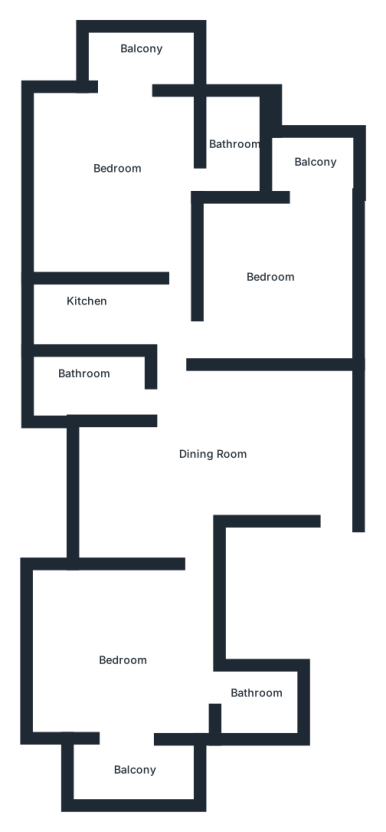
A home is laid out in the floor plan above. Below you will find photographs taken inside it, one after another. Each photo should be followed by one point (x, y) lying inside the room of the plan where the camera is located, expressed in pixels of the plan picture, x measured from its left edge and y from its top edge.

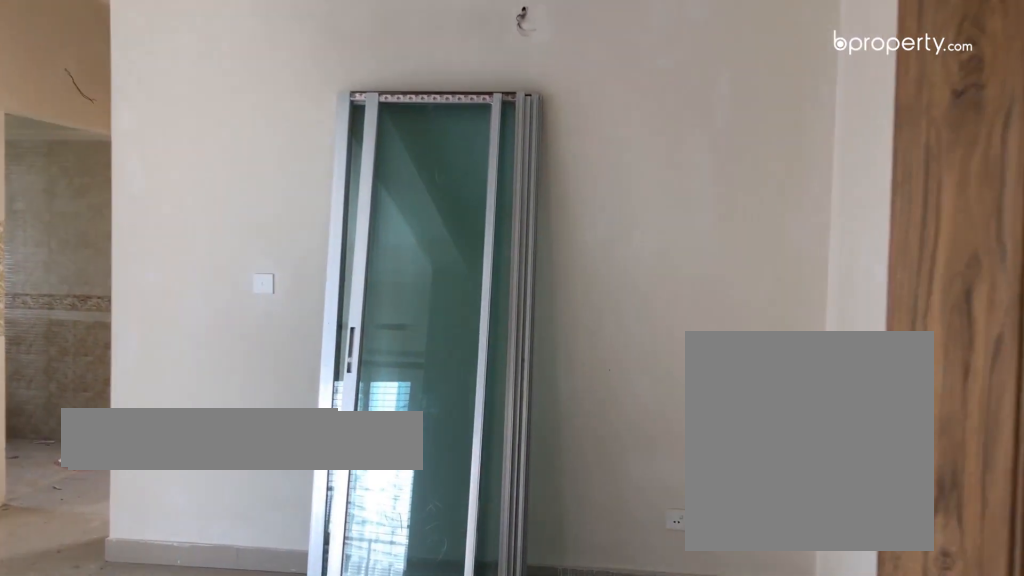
(215, 467)
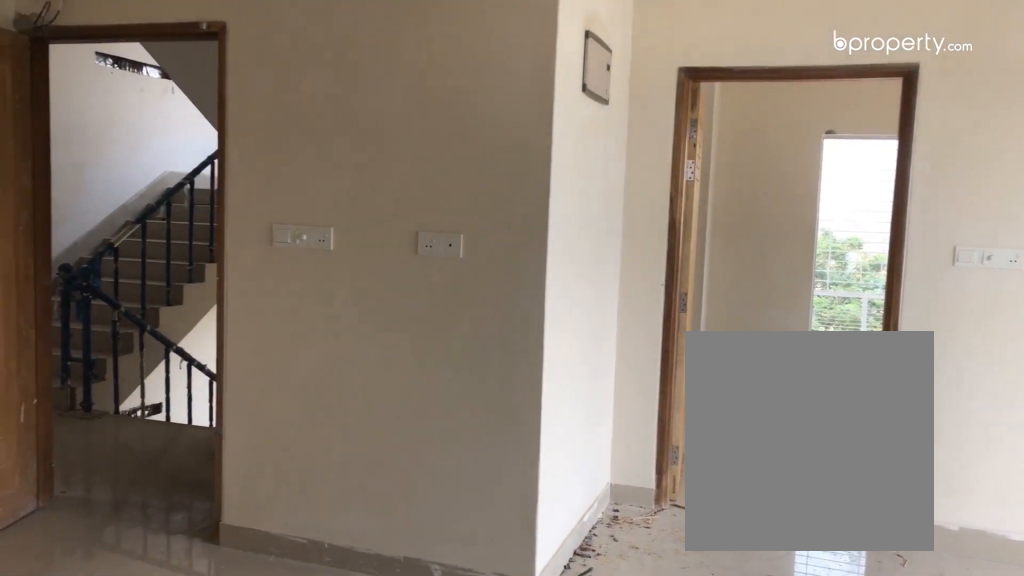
(215, 467)
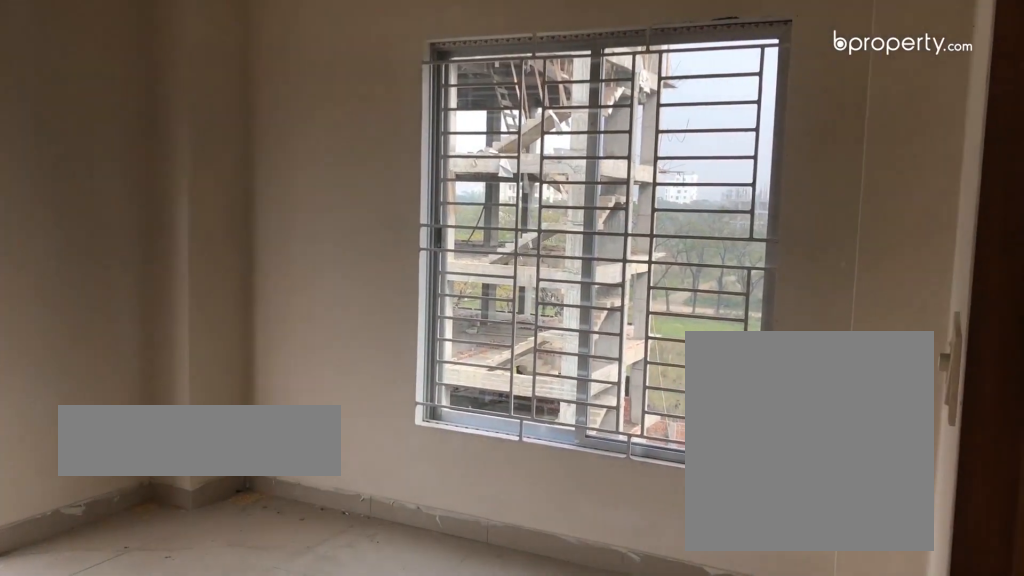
(139, 705)
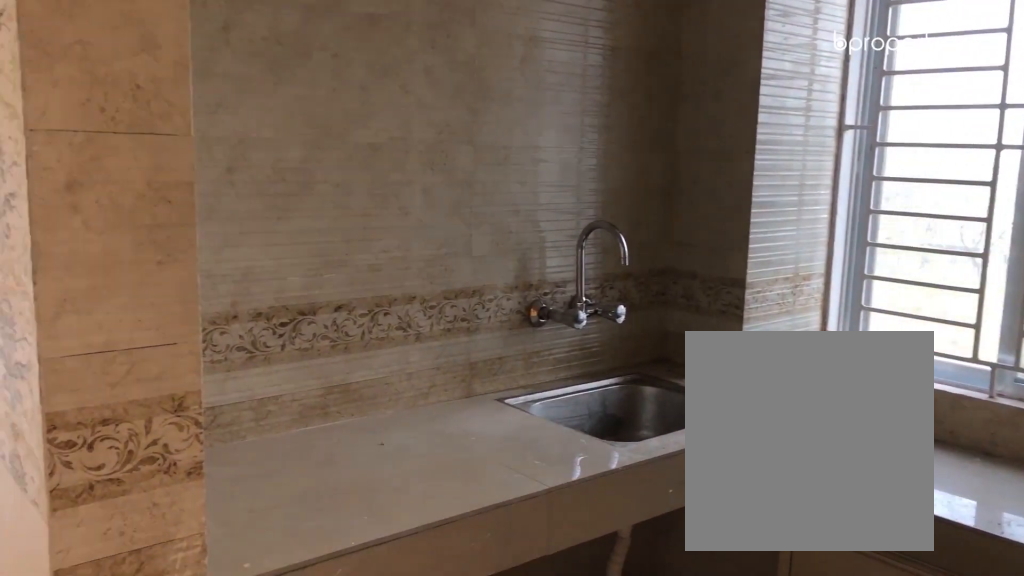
(88, 314)
